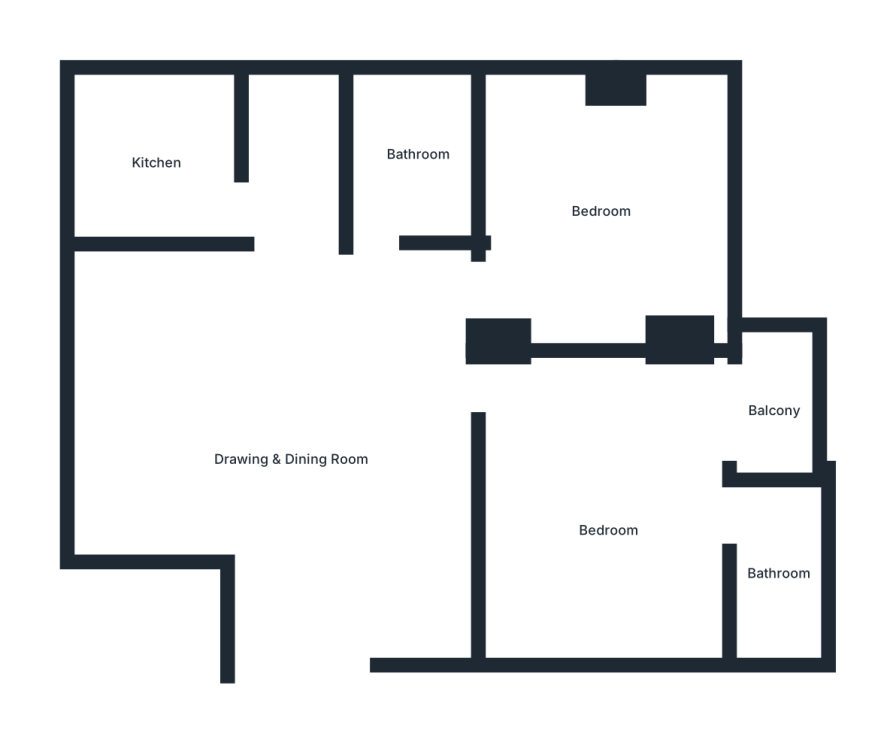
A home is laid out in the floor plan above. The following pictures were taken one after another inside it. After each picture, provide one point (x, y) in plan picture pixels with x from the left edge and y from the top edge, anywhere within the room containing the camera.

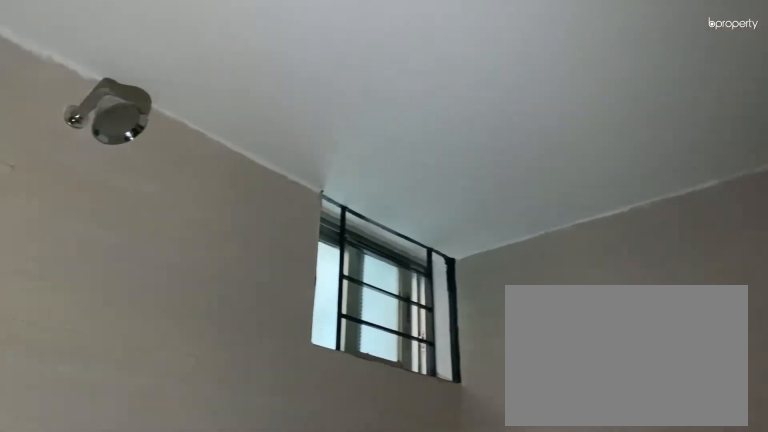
(779, 575)
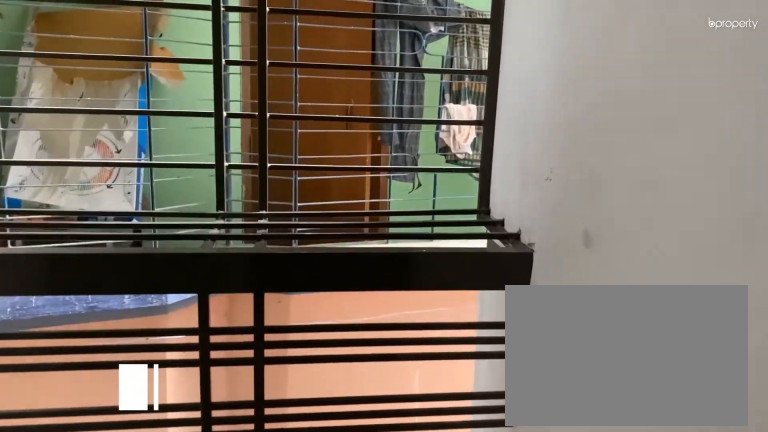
(779, 408)
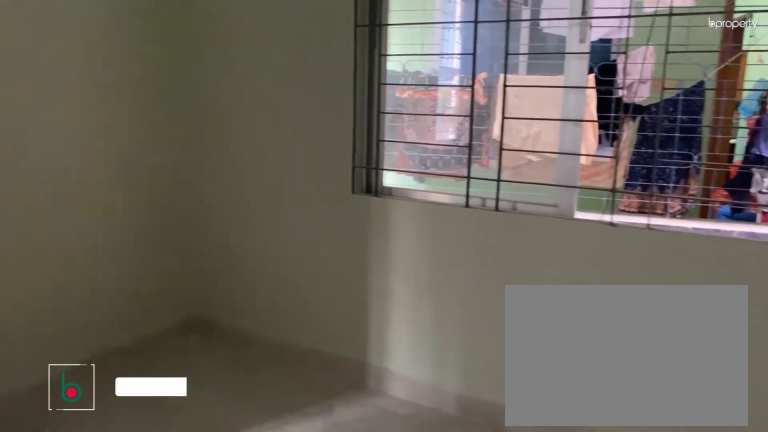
(602, 209)
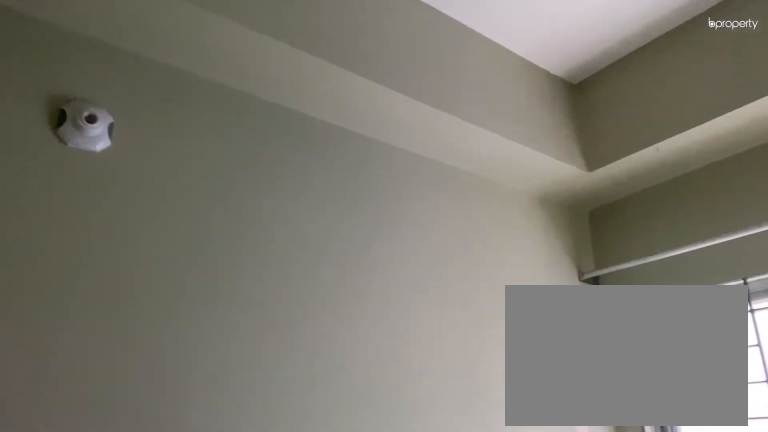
(602, 209)
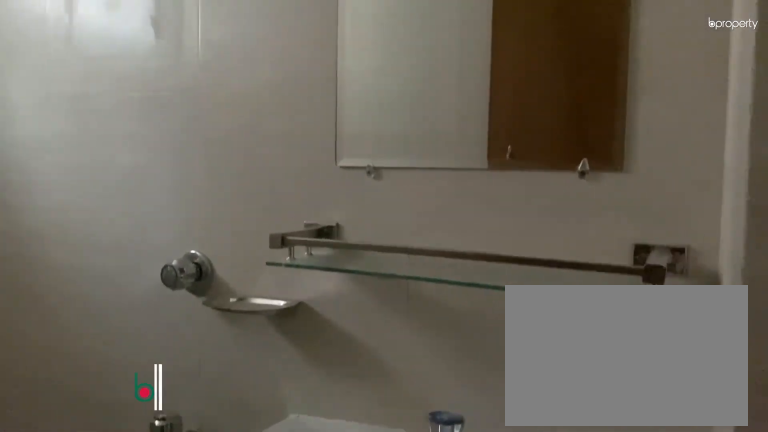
(425, 156)
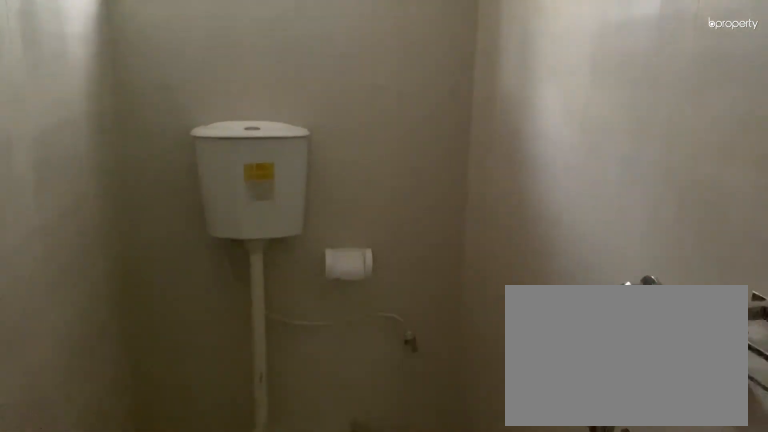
(425, 156)
